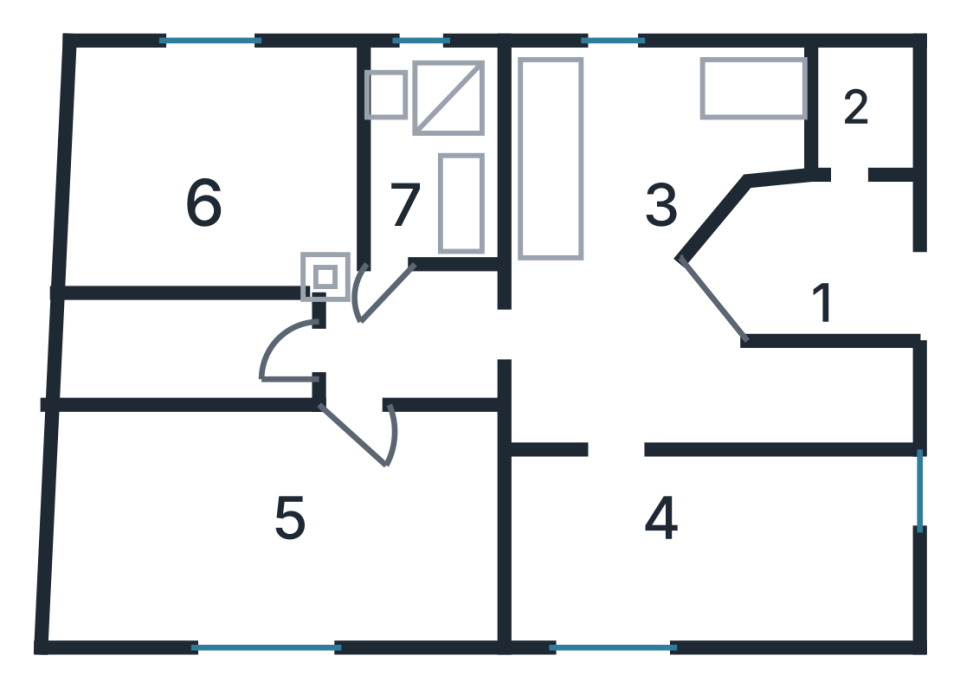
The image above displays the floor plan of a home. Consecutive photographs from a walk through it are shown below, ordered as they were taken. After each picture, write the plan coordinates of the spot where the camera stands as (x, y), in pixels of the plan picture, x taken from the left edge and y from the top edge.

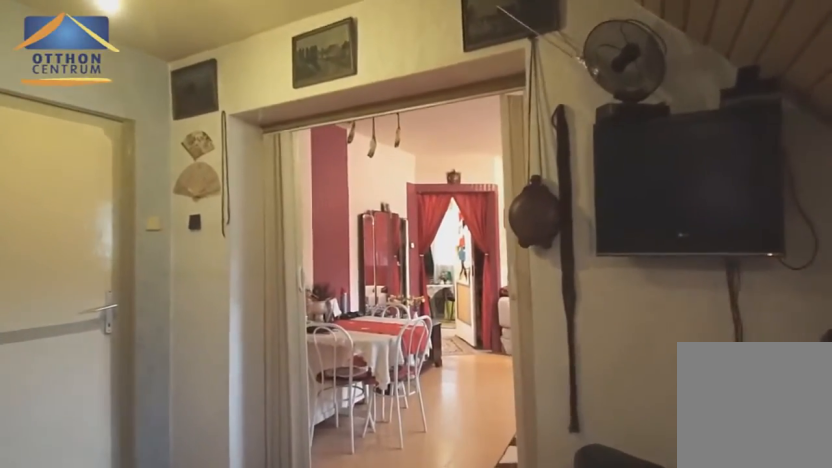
(382, 381)
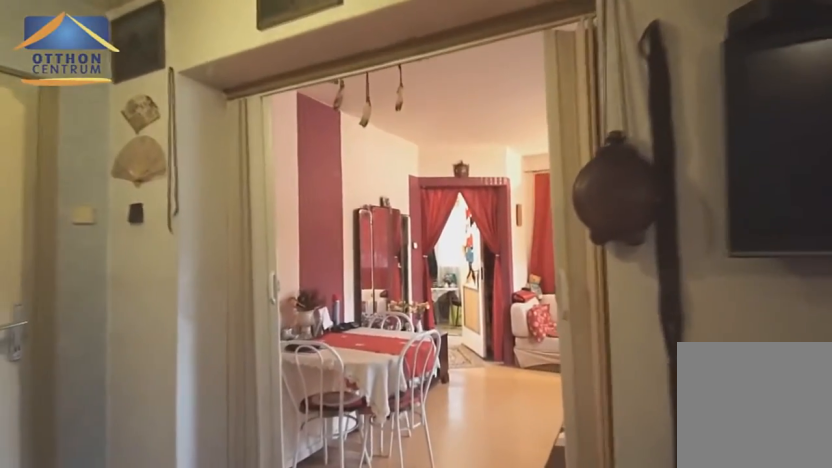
(414, 346)
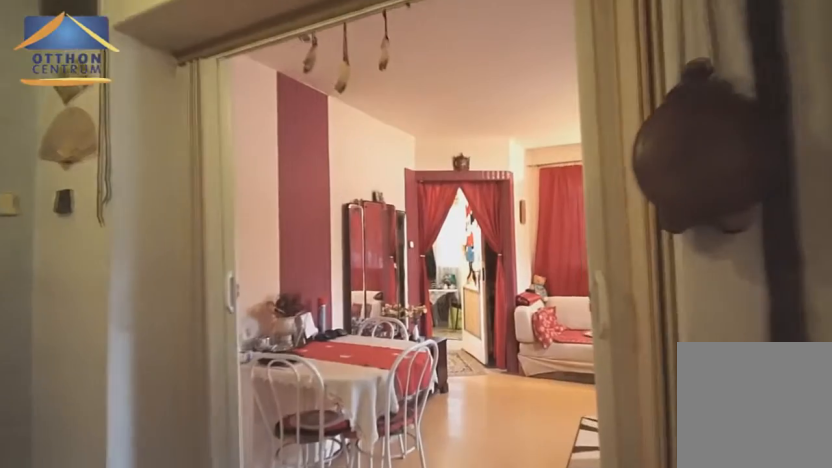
(415, 343)
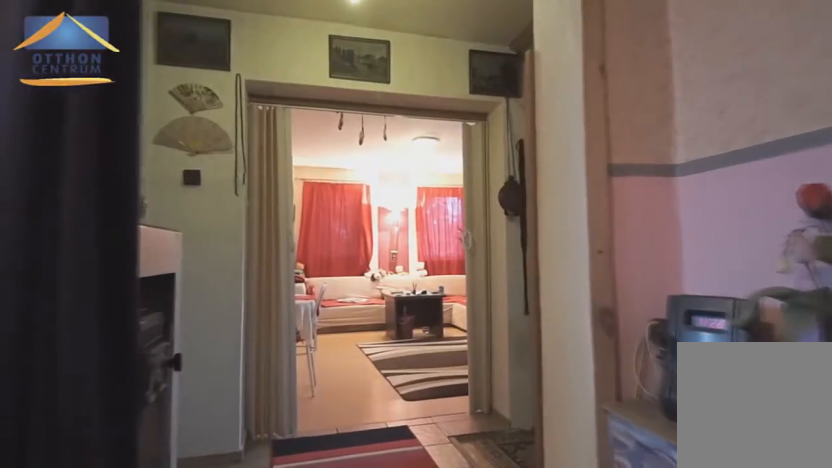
(255, 344)
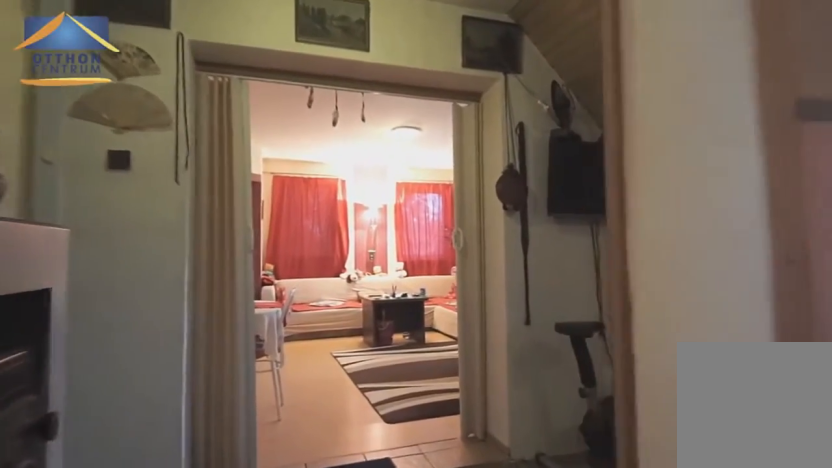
(315, 353)
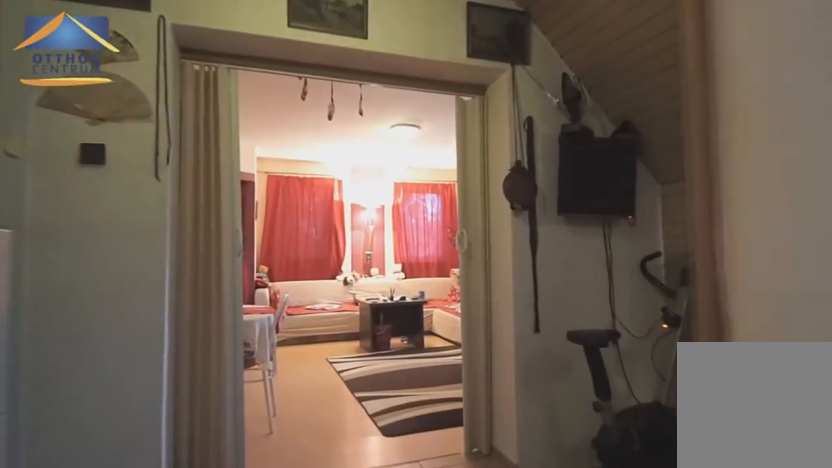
(336, 351)
